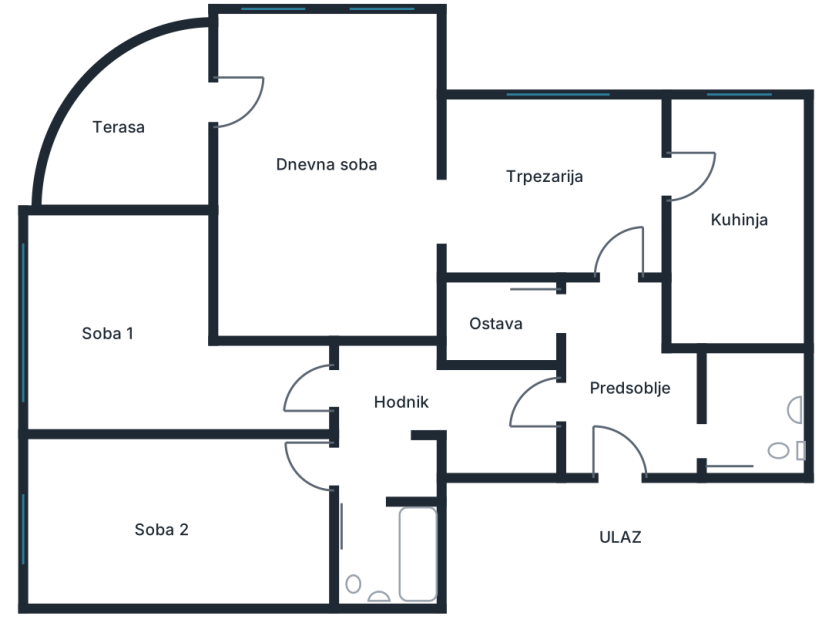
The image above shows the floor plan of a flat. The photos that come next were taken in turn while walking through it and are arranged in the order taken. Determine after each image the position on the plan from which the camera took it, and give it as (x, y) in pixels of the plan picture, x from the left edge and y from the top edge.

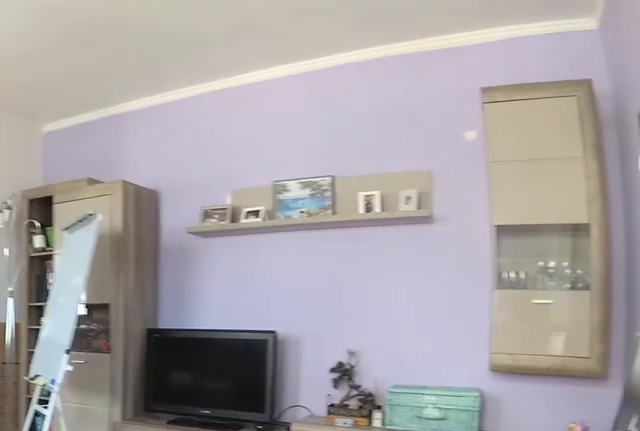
(245, 99)
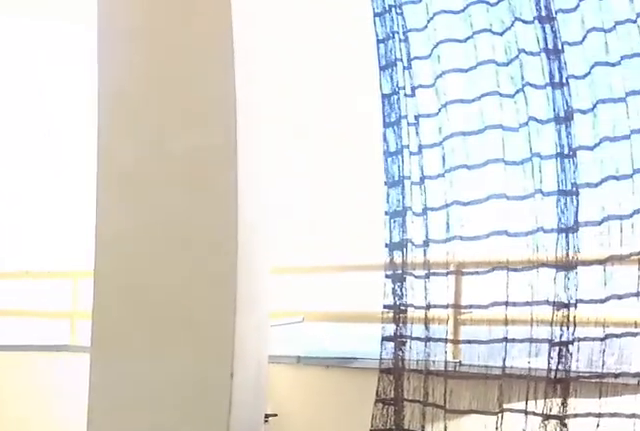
(236, 118)
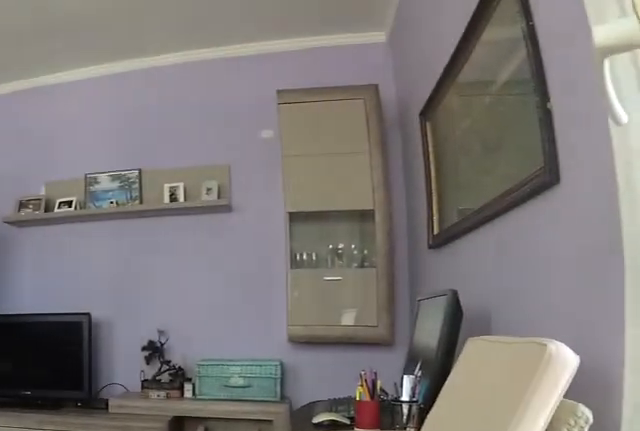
(231, 85)
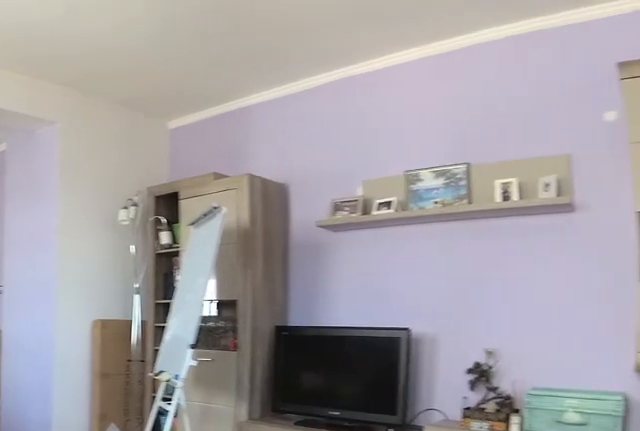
(233, 93)
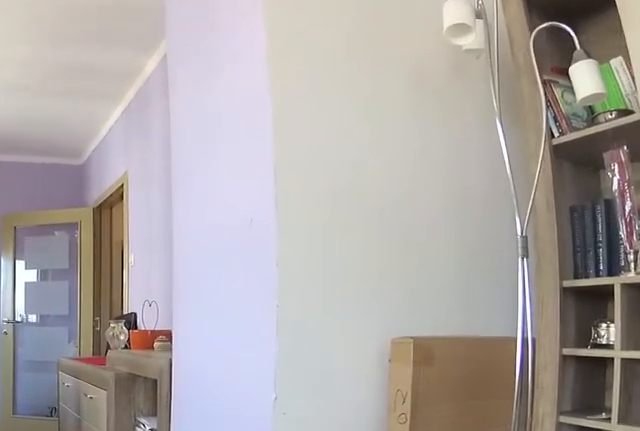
(332, 216)
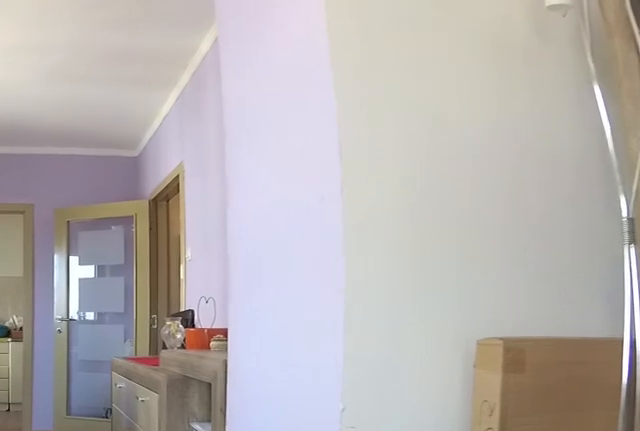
(351, 216)
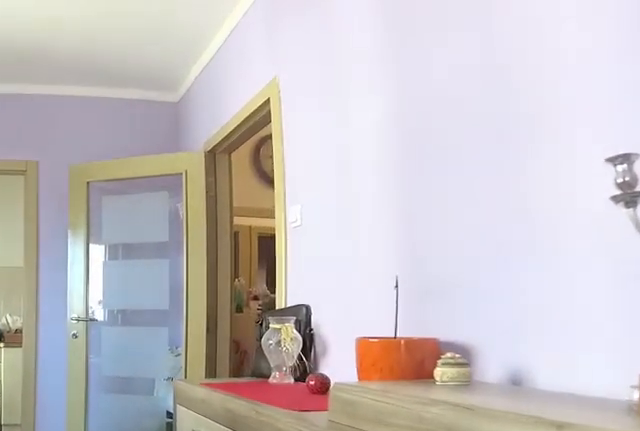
(450, 216)
